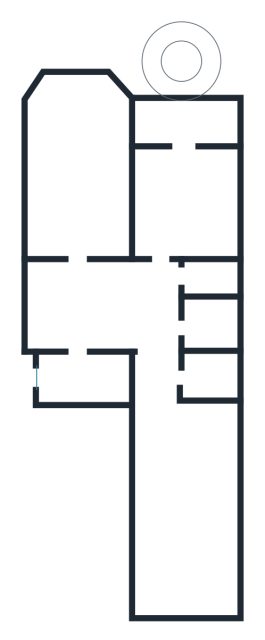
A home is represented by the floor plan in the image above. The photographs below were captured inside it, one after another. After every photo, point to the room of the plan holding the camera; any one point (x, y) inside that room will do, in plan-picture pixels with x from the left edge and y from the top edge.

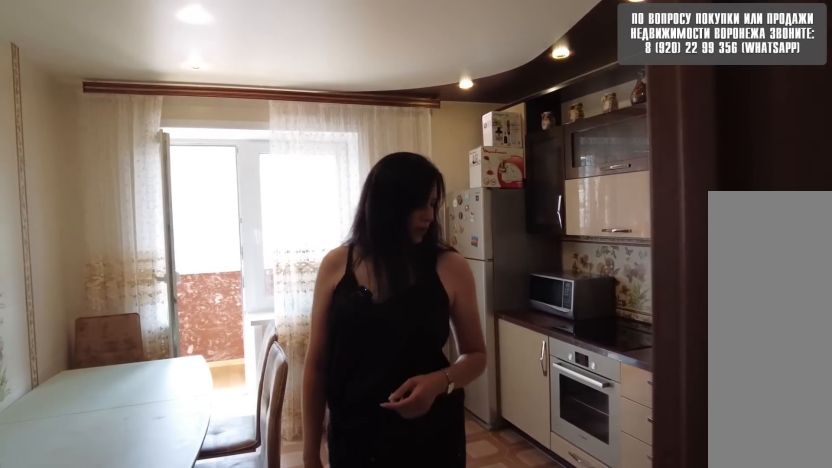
(154, 301)
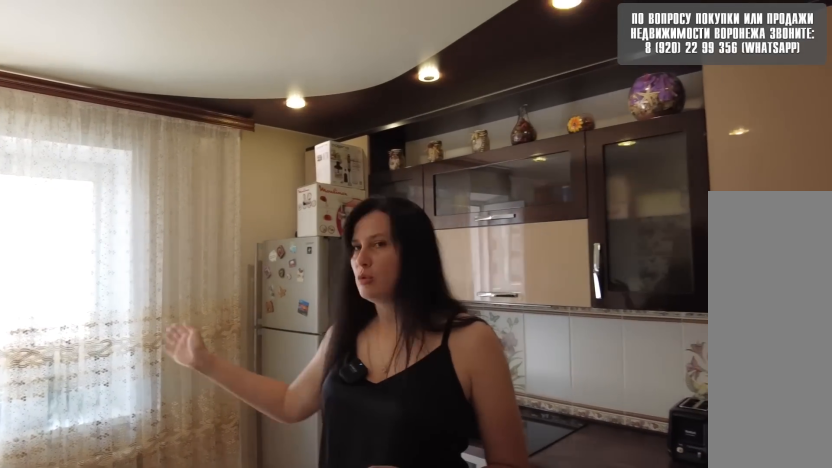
(188, 225)
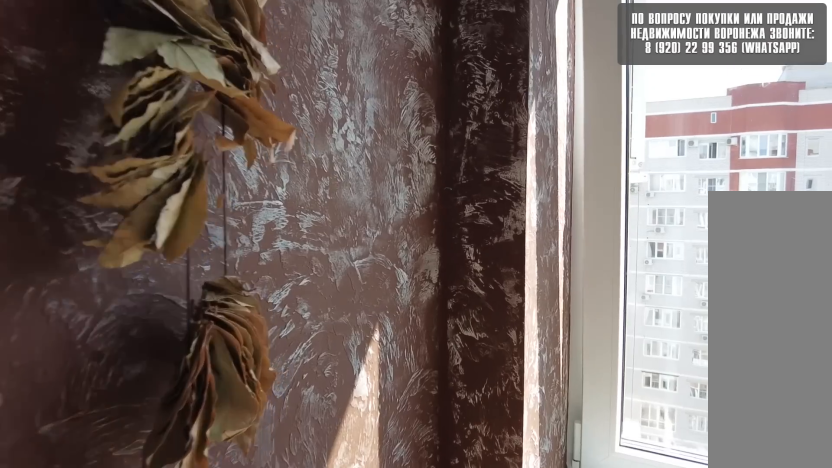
(181, 130)
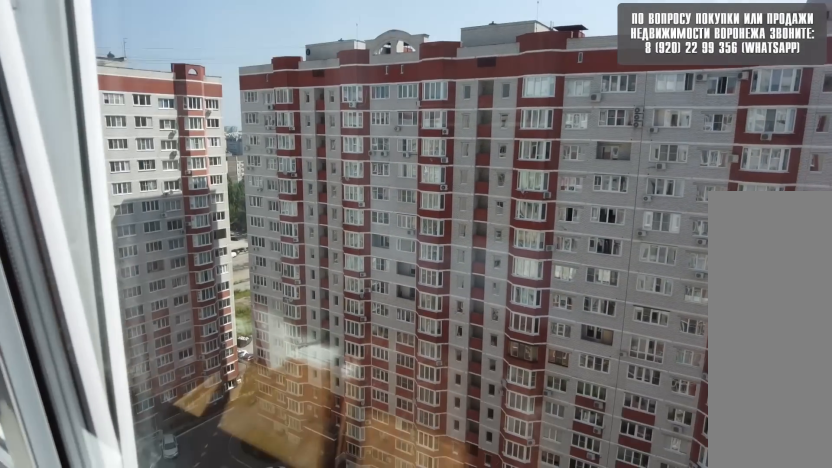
(181, 130)
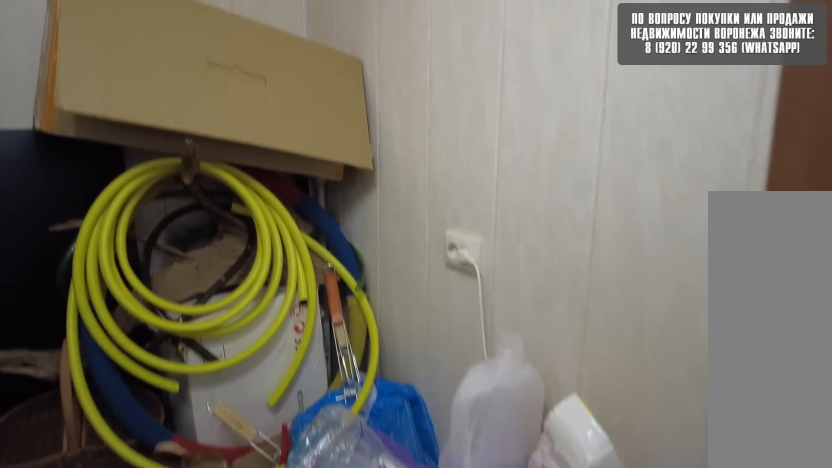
(158, 322)
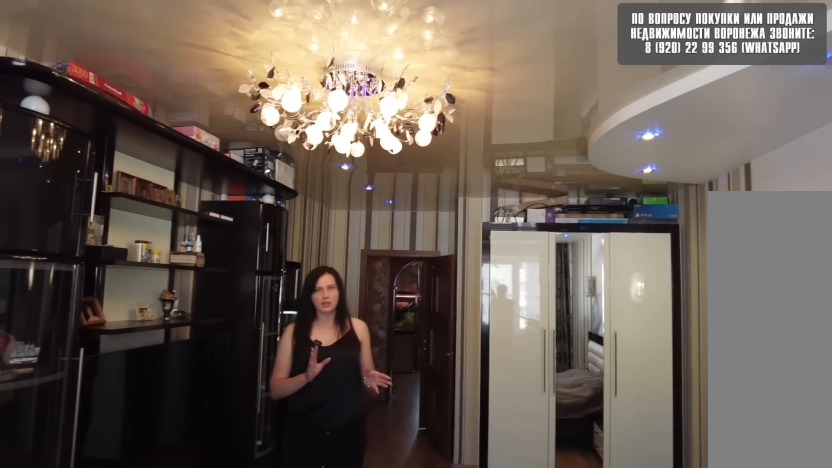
(177, 479)
